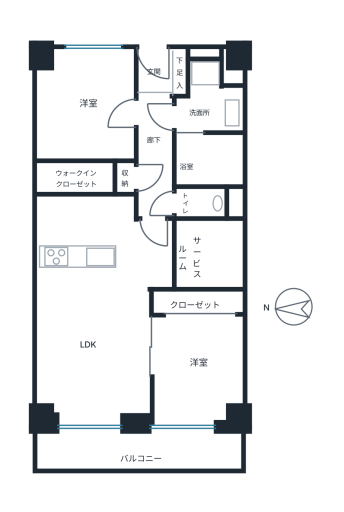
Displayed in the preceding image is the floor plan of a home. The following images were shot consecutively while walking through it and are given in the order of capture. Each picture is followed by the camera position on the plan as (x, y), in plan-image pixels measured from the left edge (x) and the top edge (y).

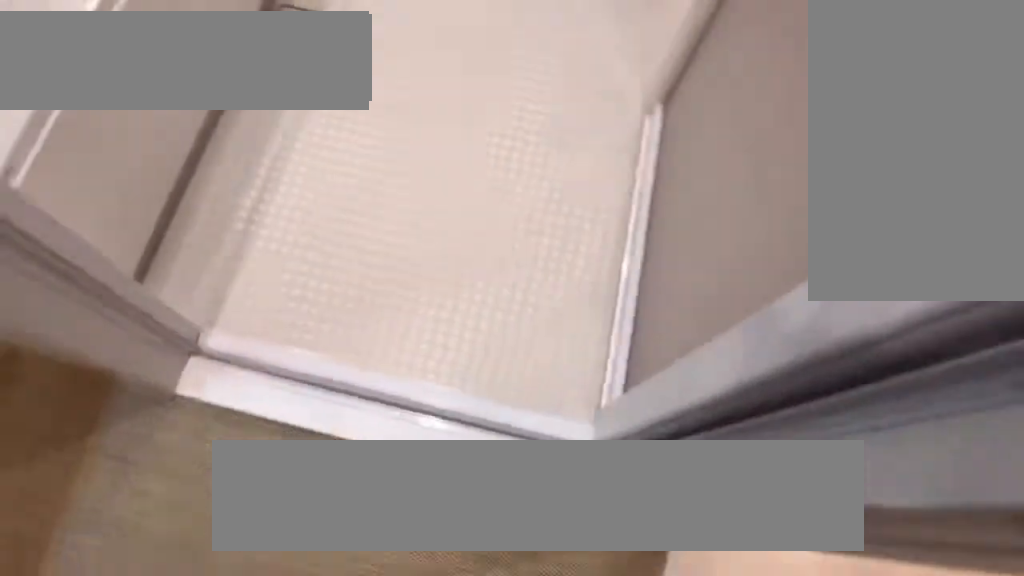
(209, 133)
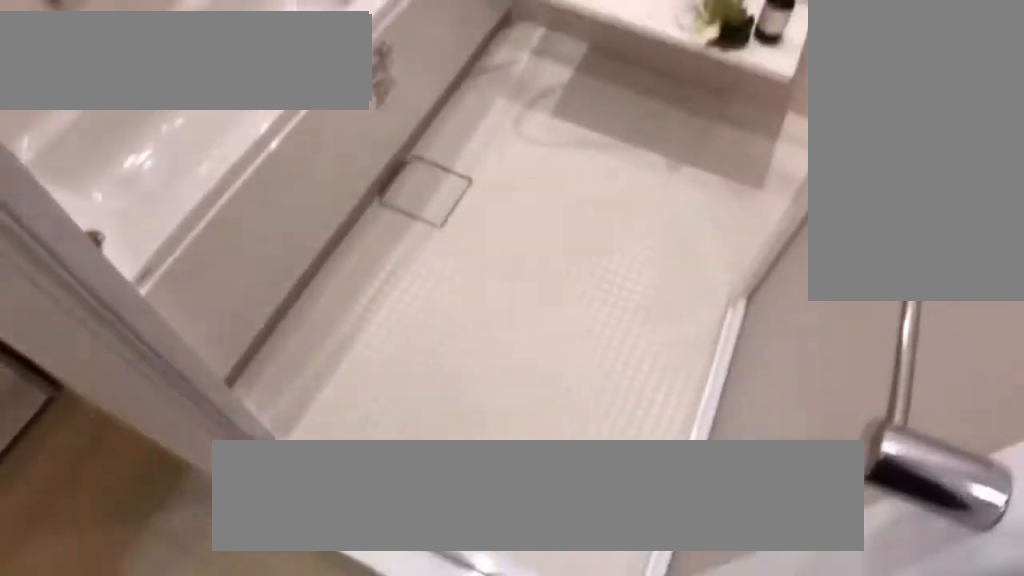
(209, 133)
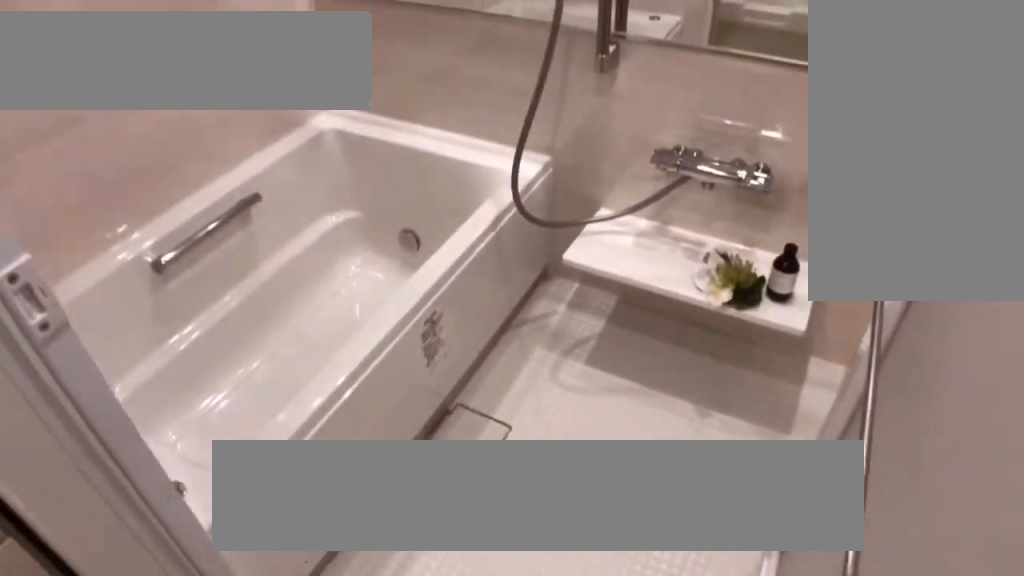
(209, 133)
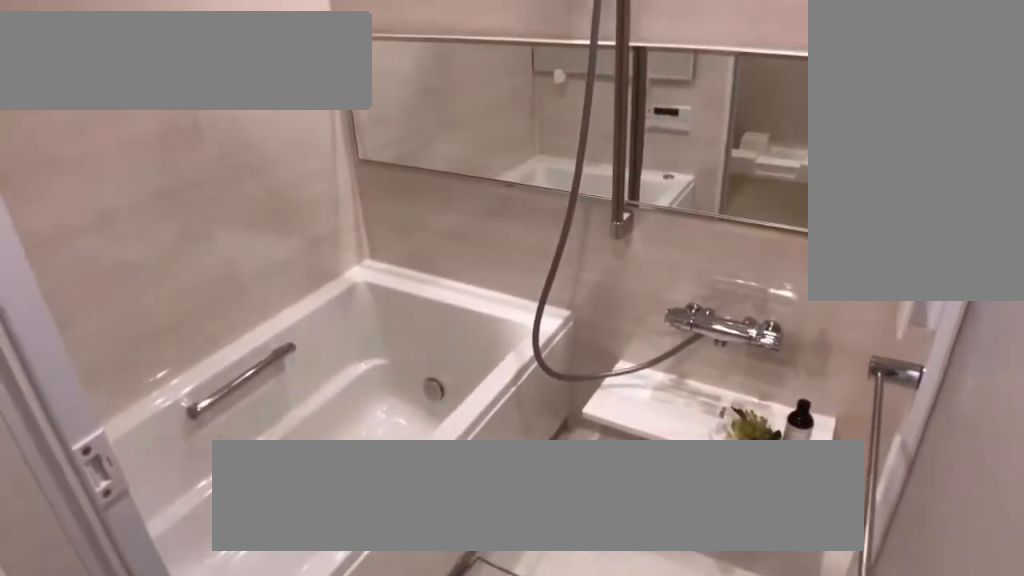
(210, 133)
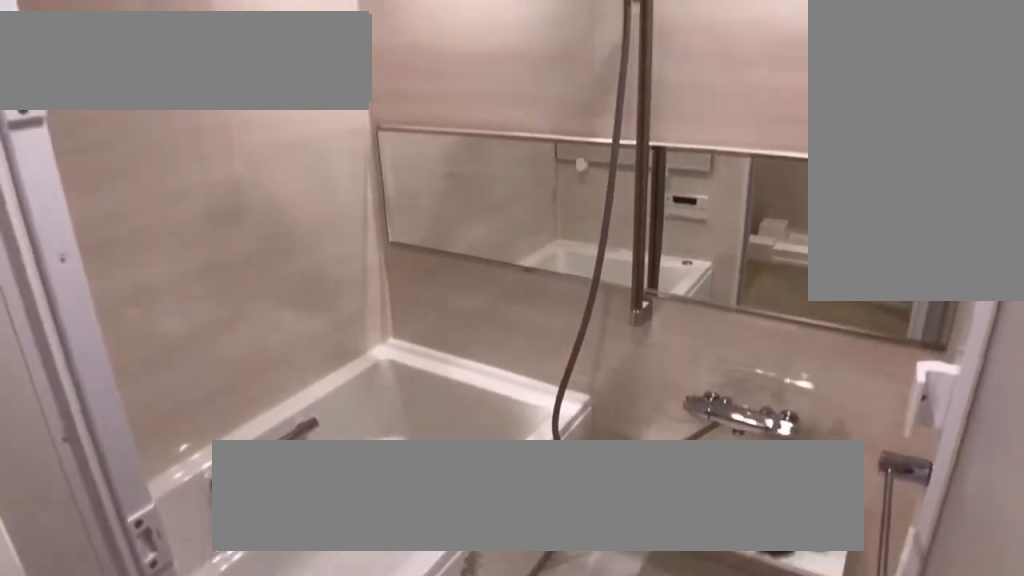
(209, 134)
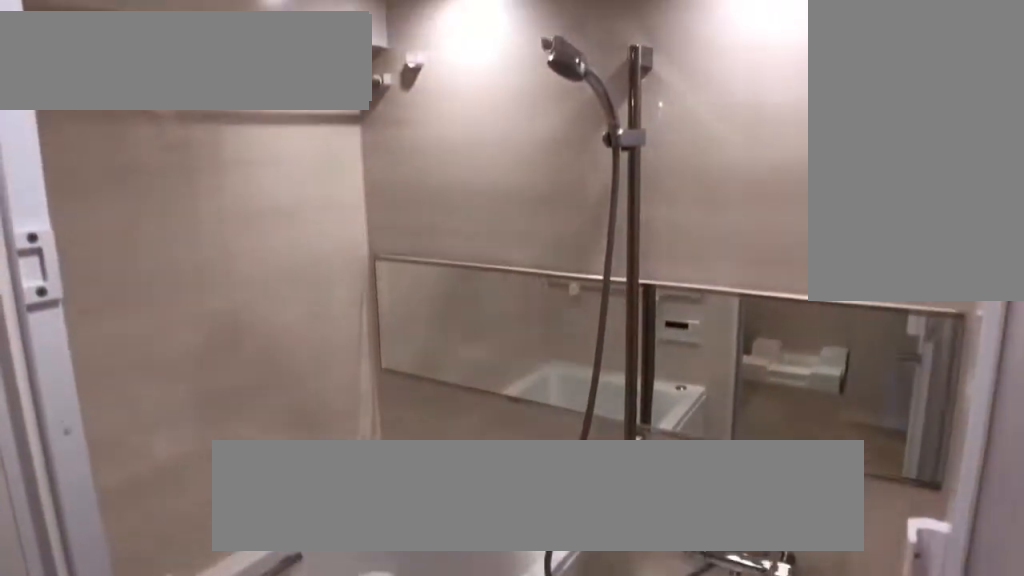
(209, 133)
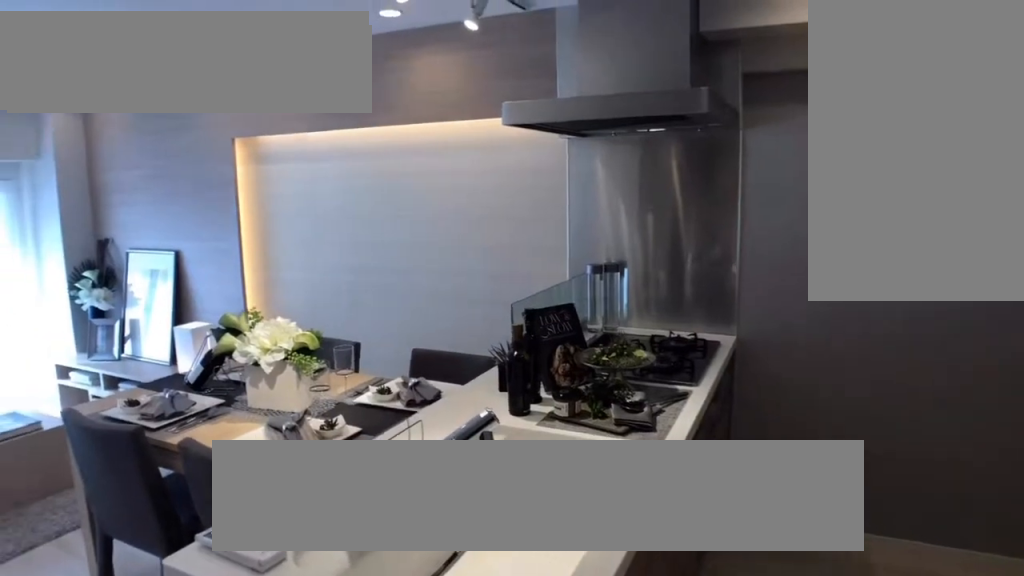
(108, 282)
